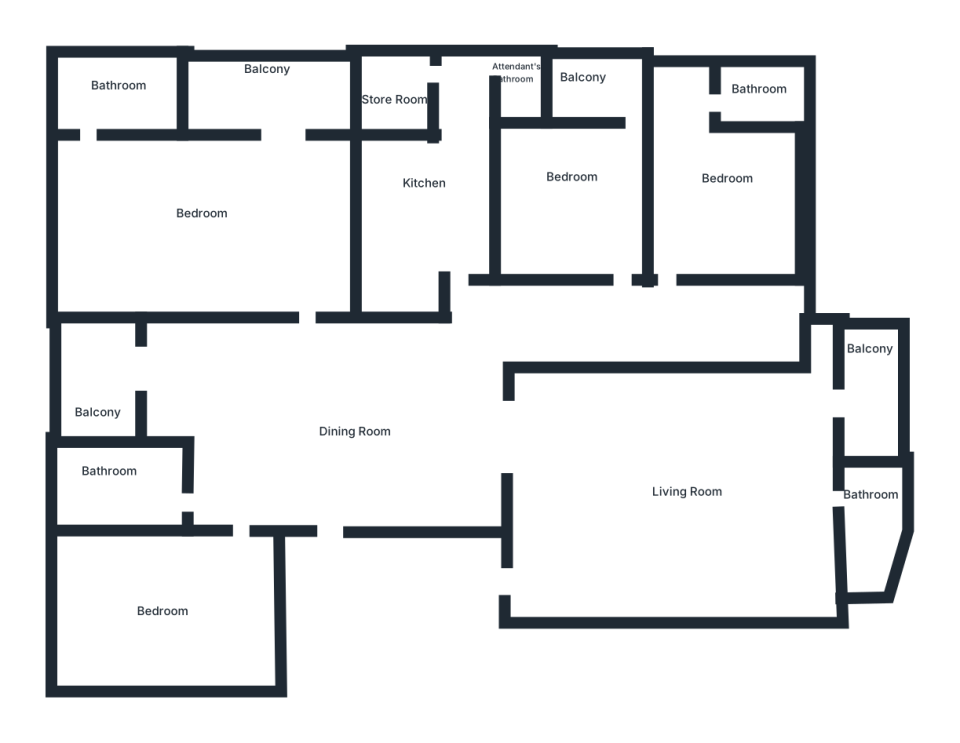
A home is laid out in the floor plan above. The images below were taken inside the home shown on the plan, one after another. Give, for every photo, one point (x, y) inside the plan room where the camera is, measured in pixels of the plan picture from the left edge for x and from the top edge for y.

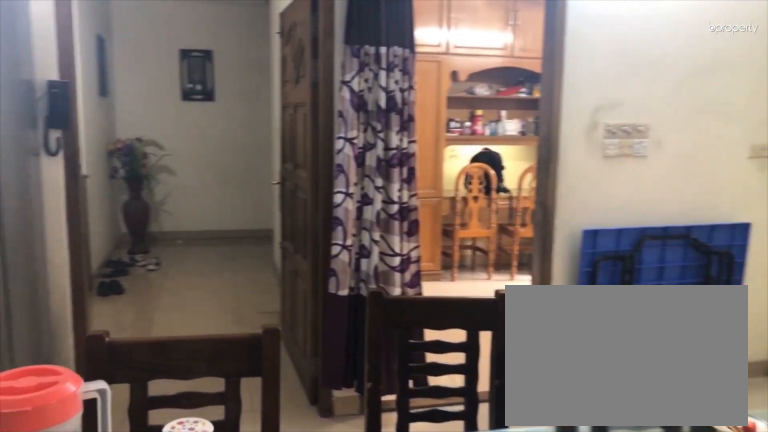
(351, 419)
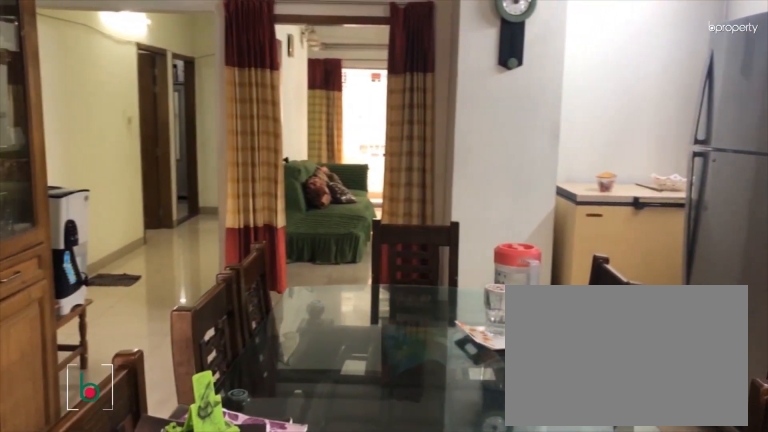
(351, 419)
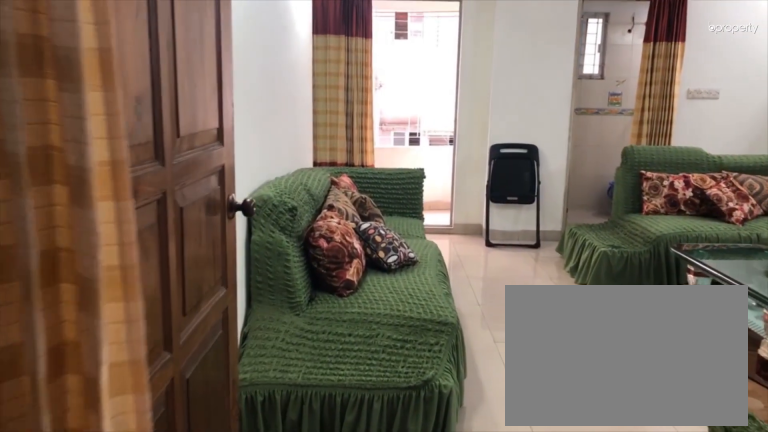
(574, 442)
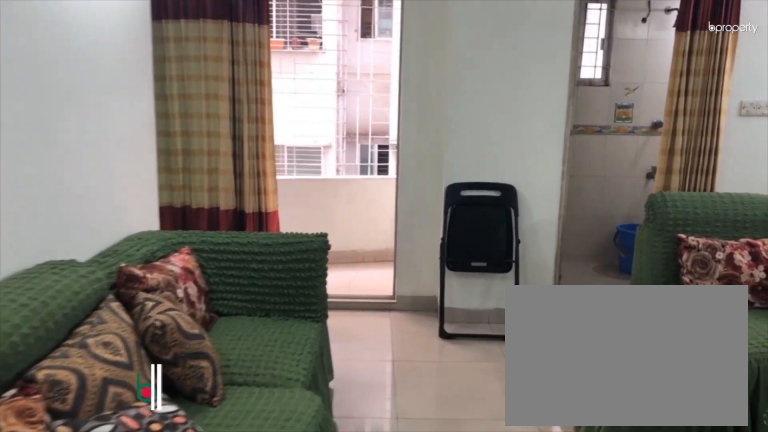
(686, 495)
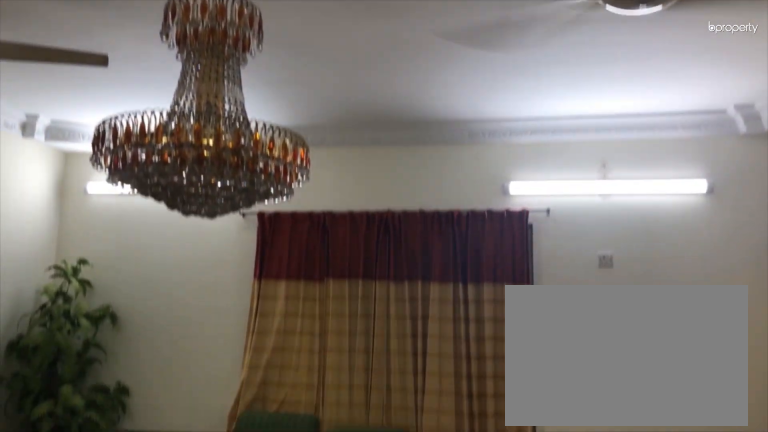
(686, 494)
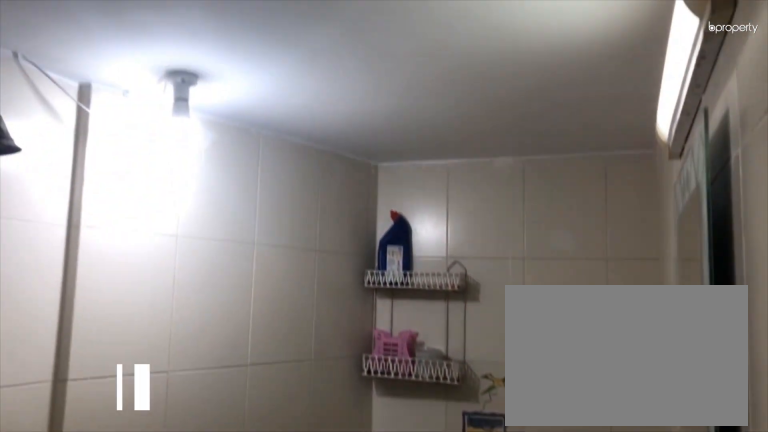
(864, 527)
